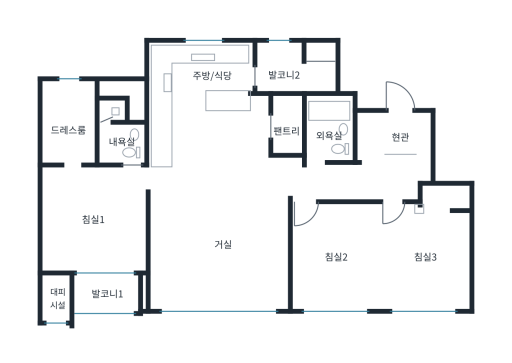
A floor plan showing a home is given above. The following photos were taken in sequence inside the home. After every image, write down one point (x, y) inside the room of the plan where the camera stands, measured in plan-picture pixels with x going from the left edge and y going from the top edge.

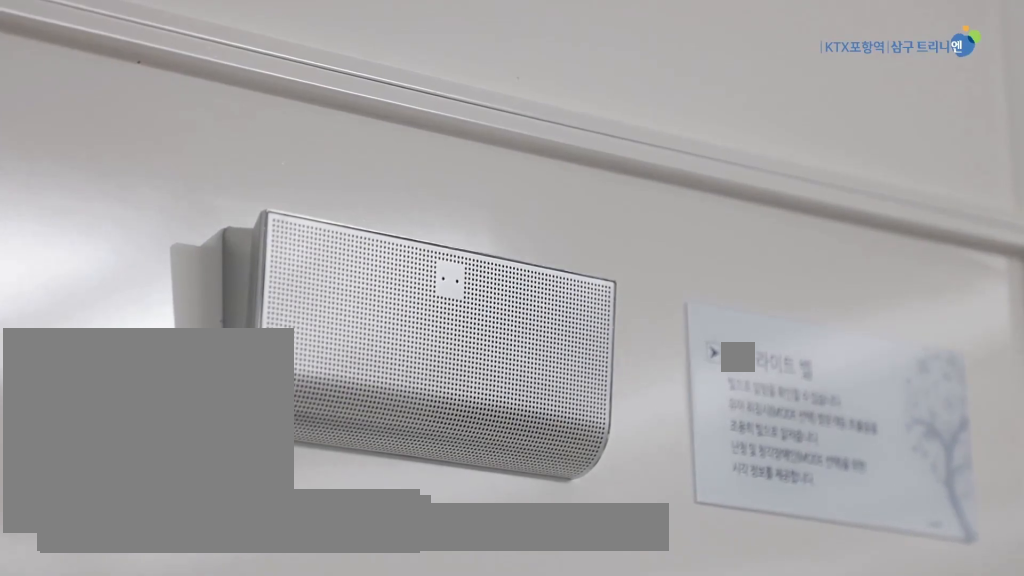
(219, 253)
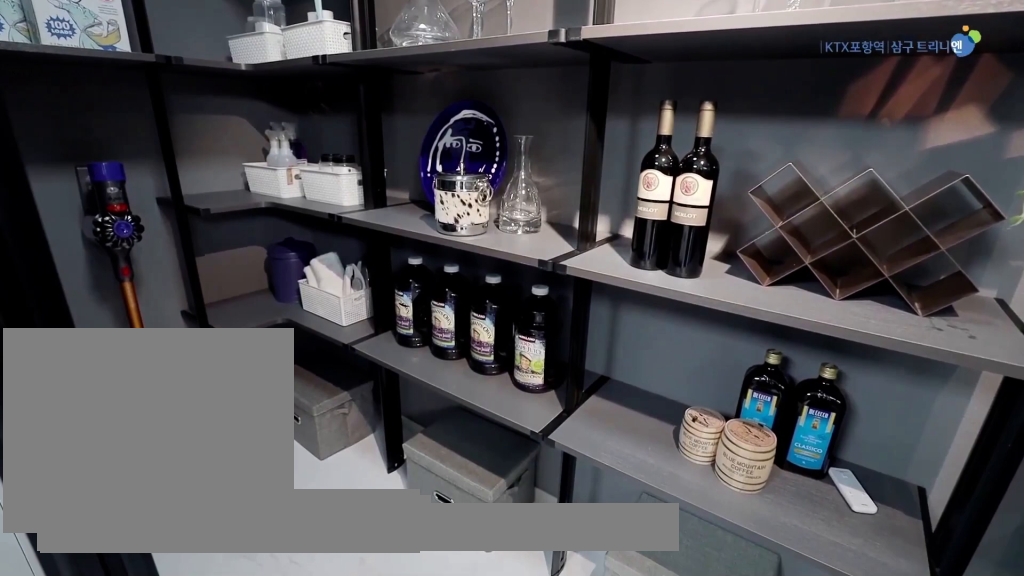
(287, 129)
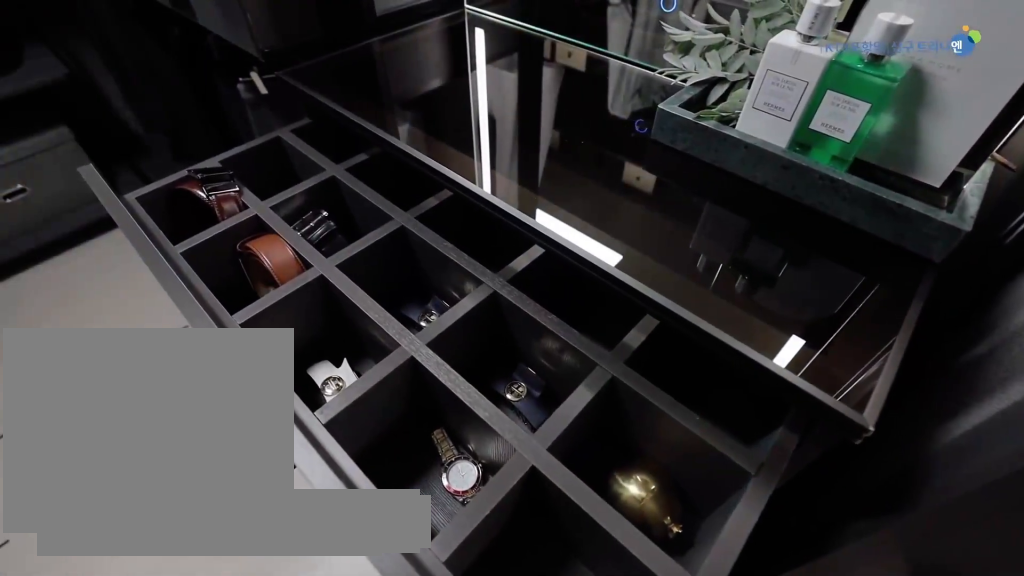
(66, 124)
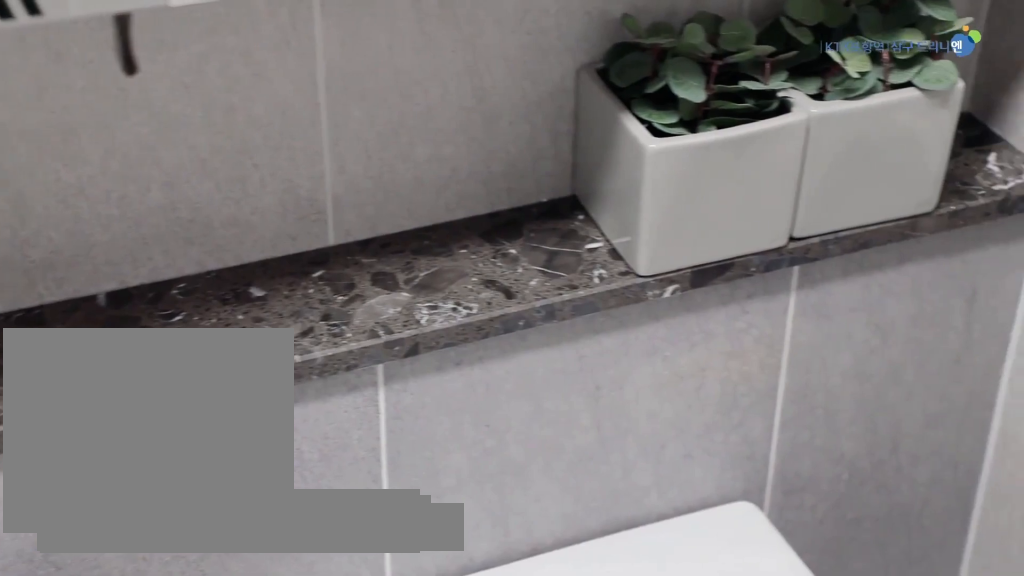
(117, 133)
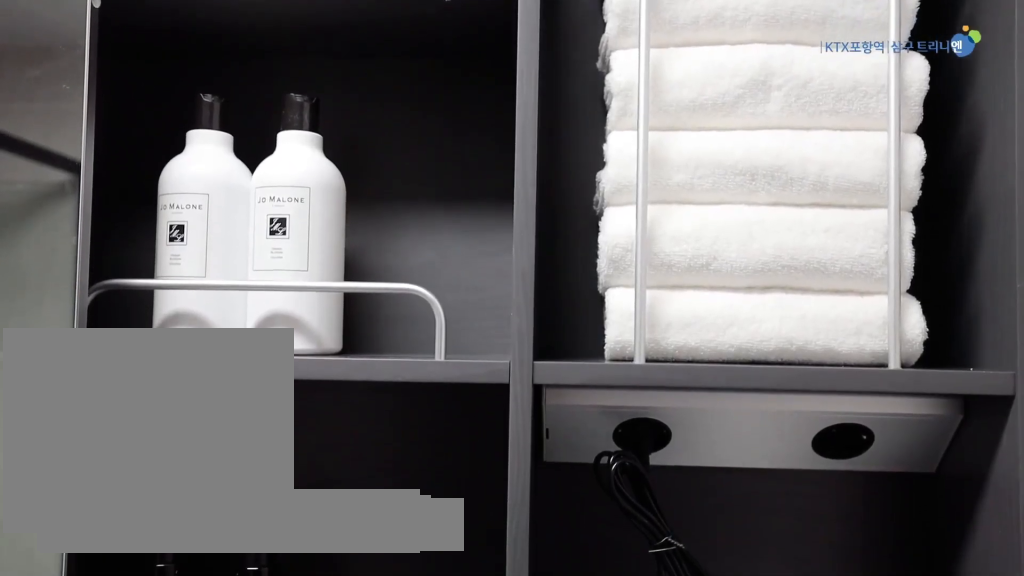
(120, 132)
